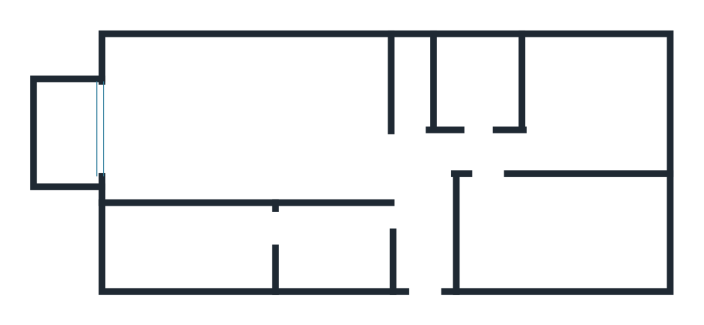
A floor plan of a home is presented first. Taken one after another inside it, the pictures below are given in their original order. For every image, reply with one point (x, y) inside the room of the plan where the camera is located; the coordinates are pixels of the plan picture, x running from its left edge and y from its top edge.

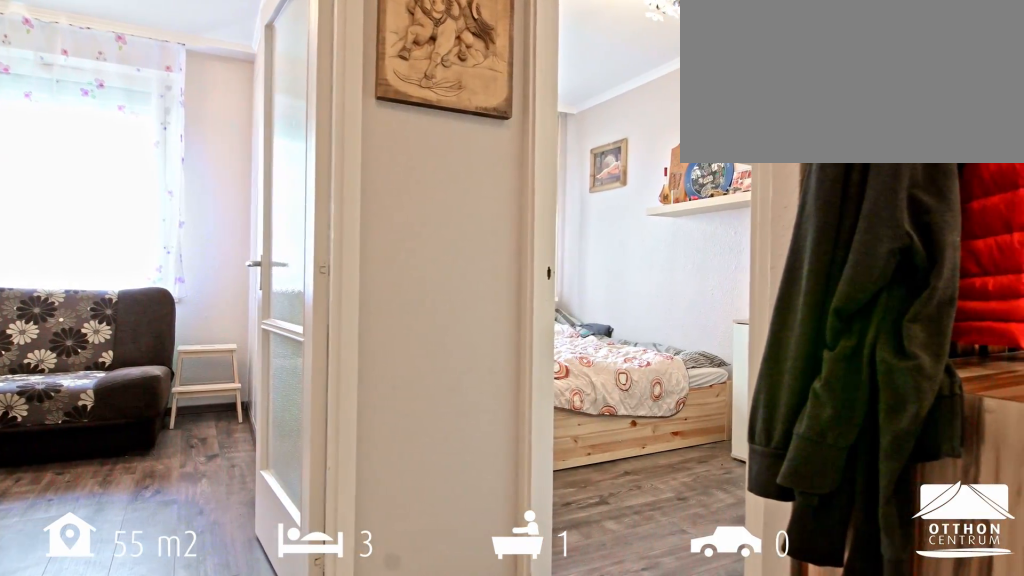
(423, 217)
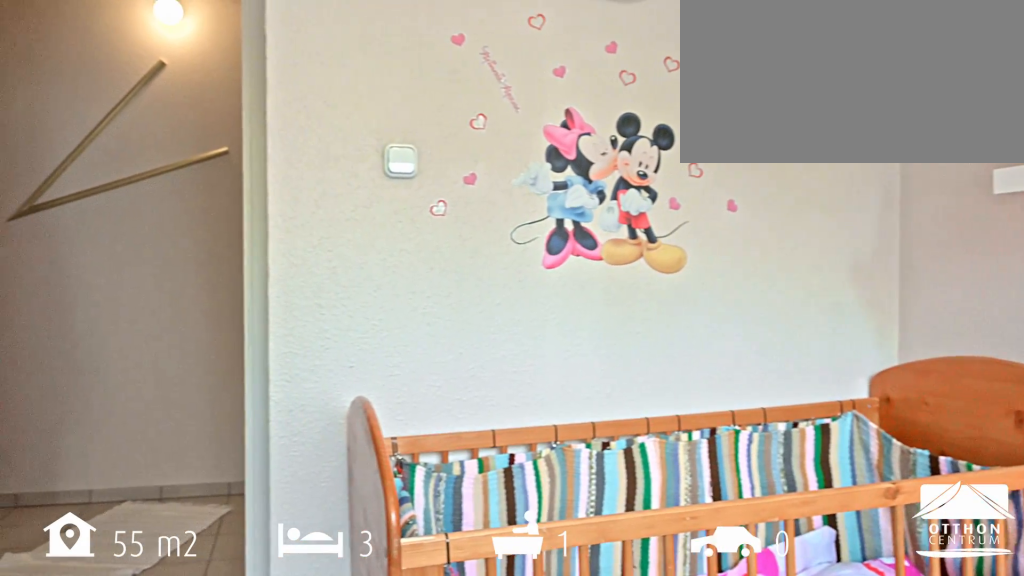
(588, 100)
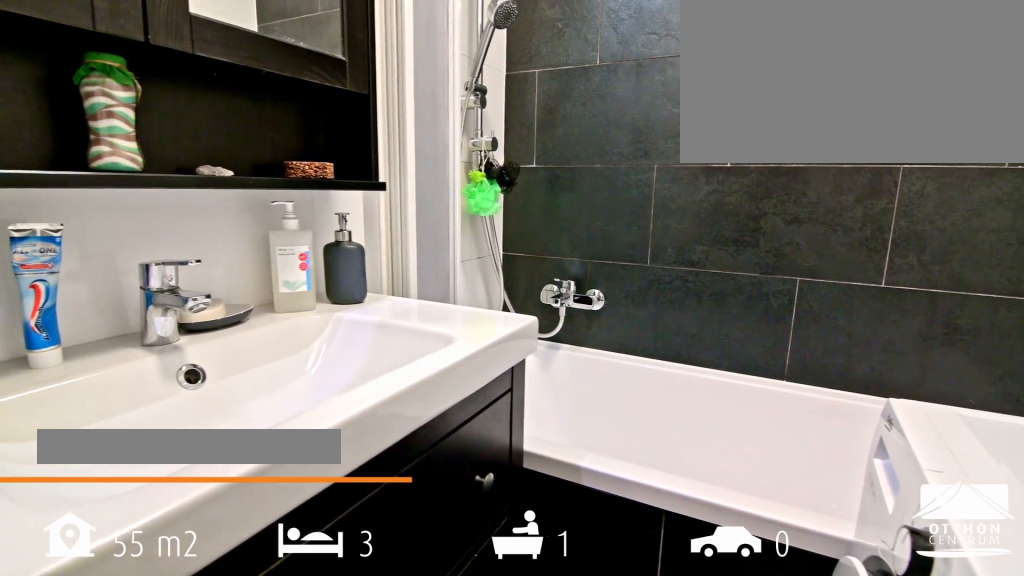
(477, 81)
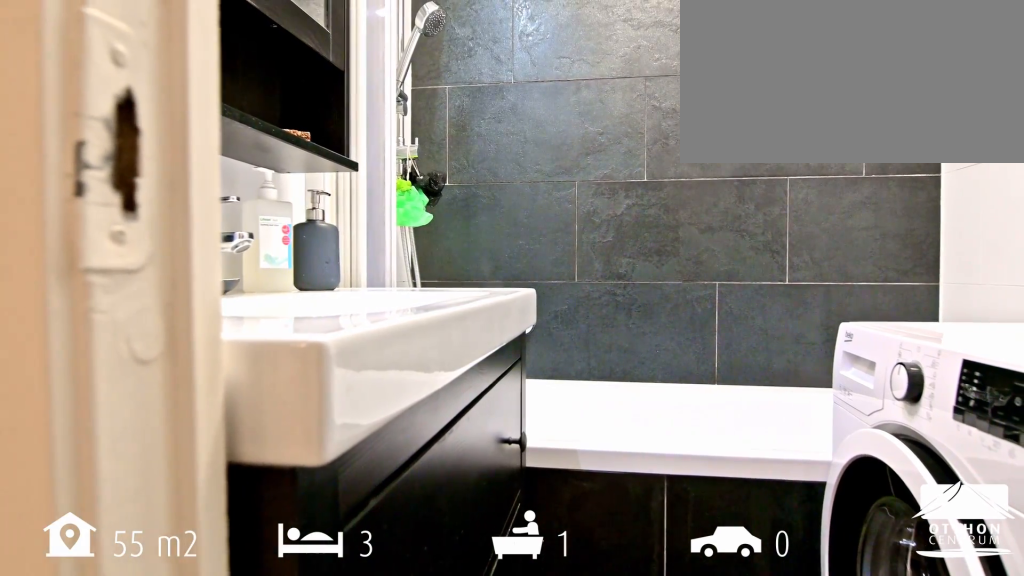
(477, 81)
